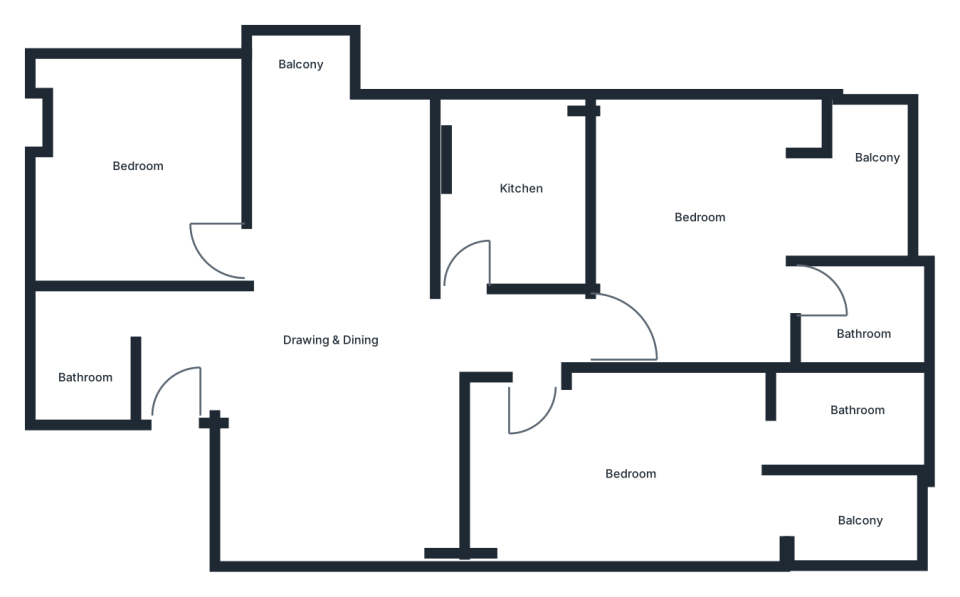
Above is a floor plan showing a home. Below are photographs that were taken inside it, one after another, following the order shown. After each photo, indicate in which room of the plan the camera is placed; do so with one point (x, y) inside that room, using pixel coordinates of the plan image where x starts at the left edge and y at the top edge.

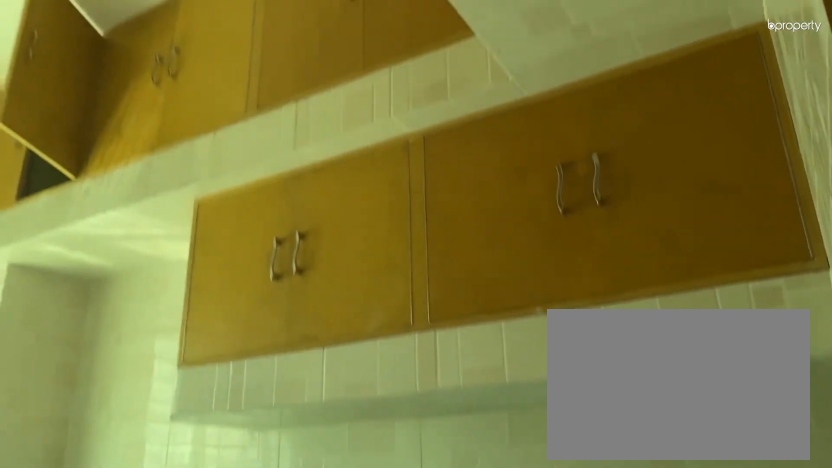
(516, 200)
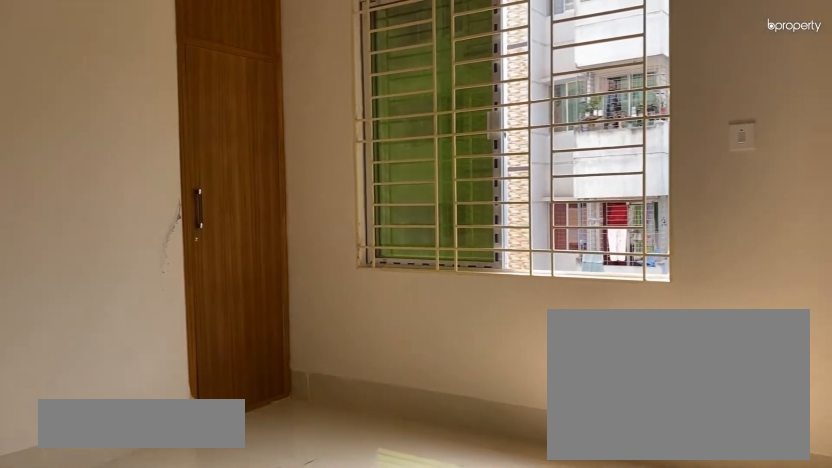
(139, 172)
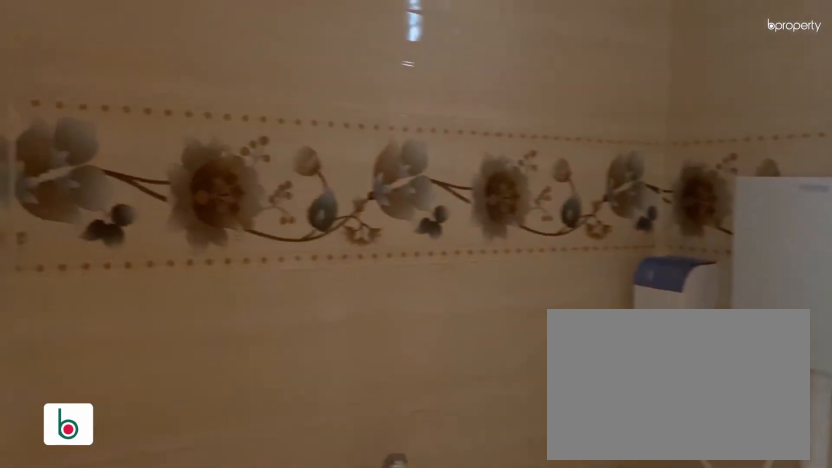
(86, 351)
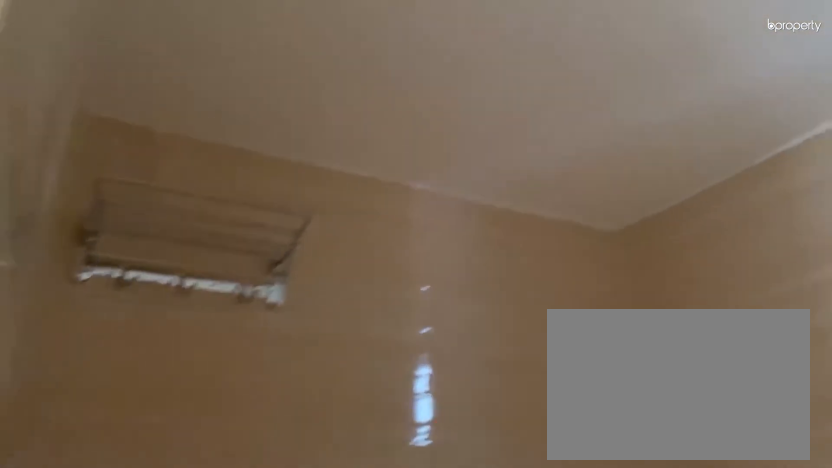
(86, 351)
